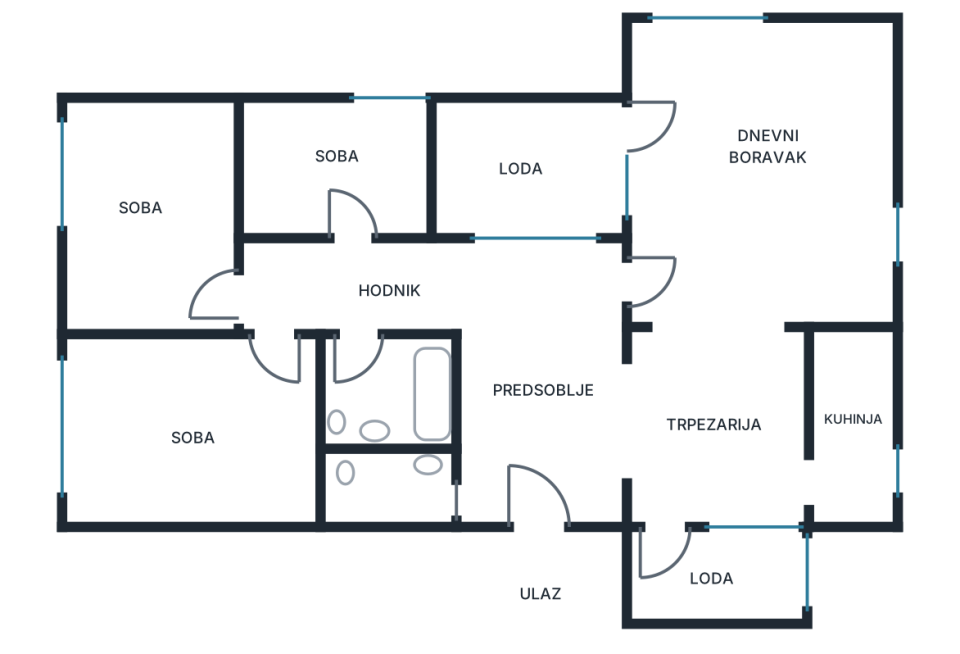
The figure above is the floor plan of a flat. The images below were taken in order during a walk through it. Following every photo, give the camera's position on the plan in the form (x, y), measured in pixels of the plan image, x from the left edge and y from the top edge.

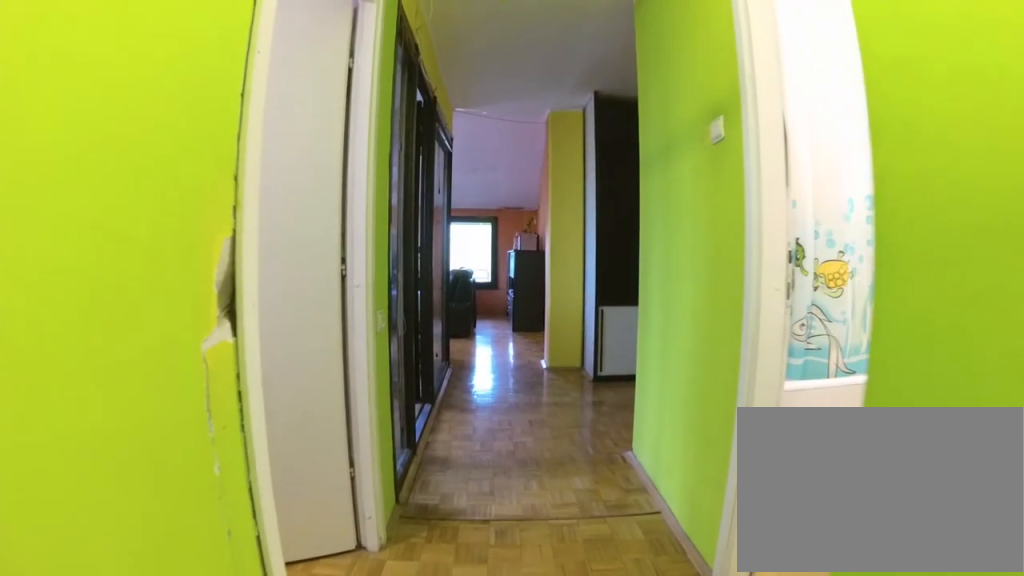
(290, 282)
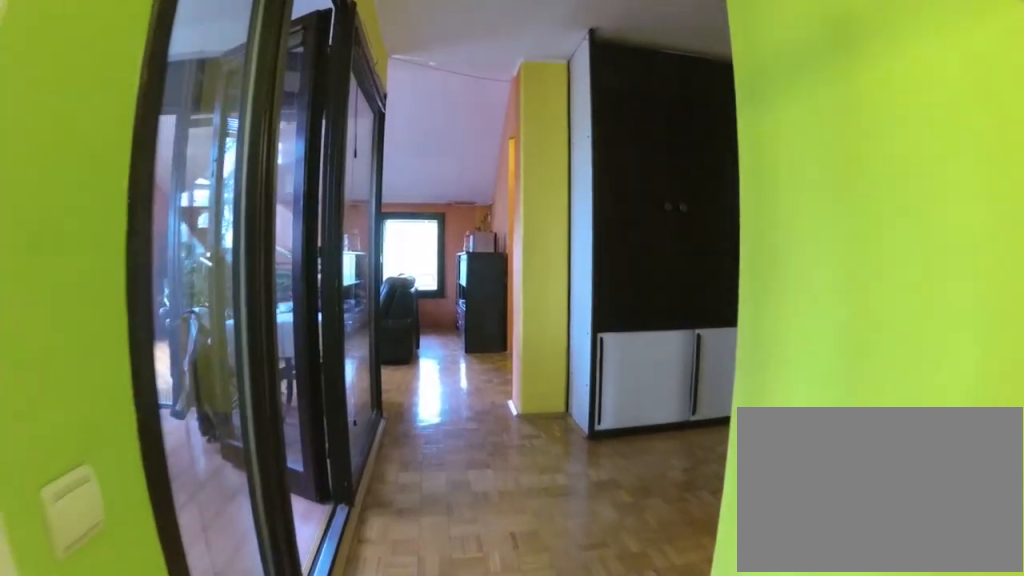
(358, 283)
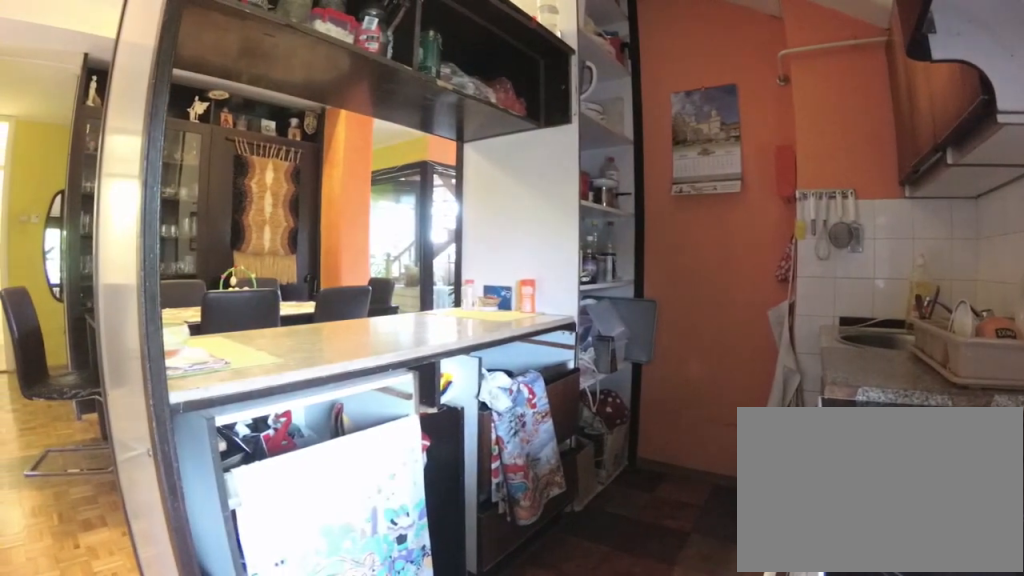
(860, 519)
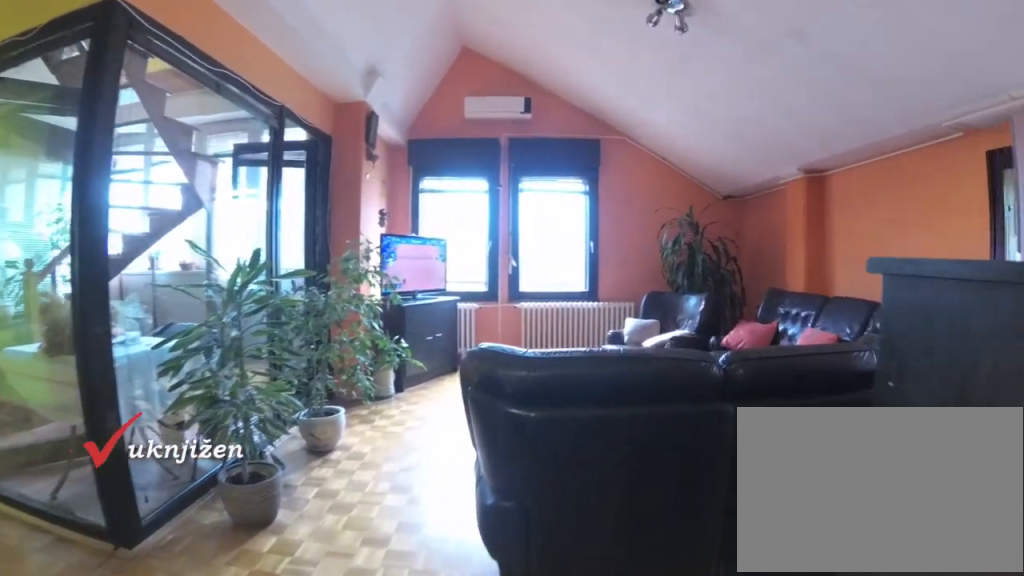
(764, 368)
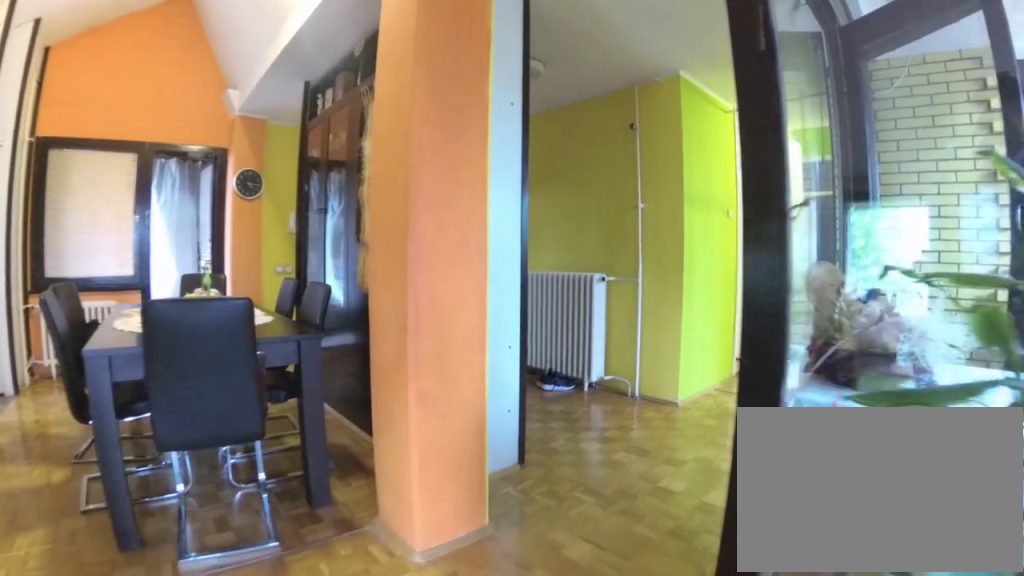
(707, 214)
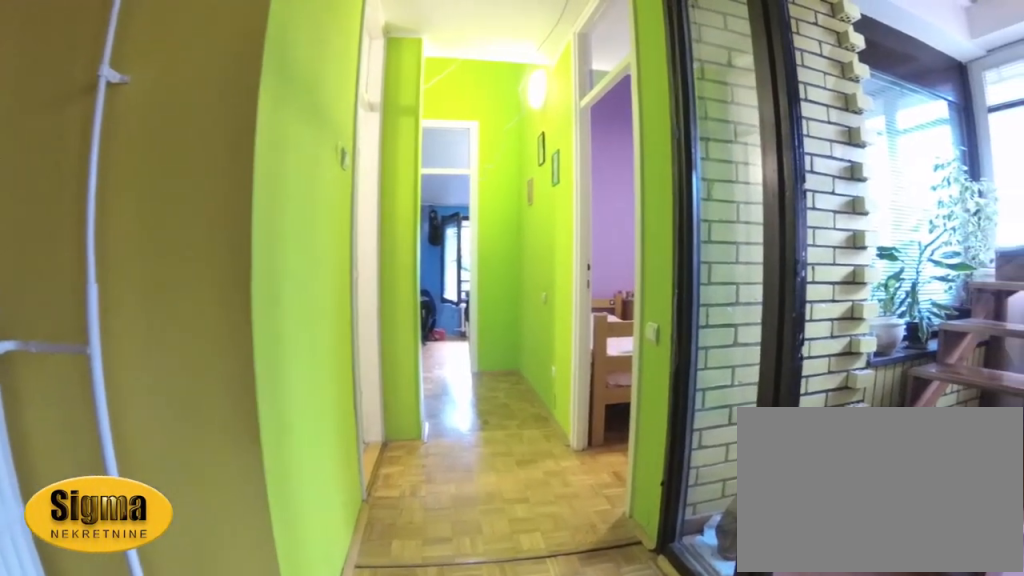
(523, 276)
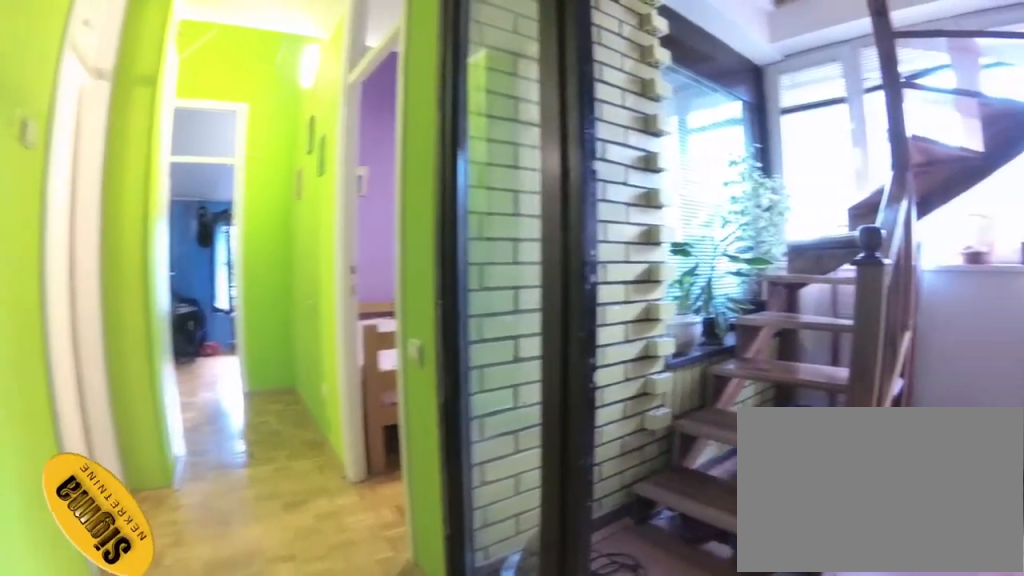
(507, 265)
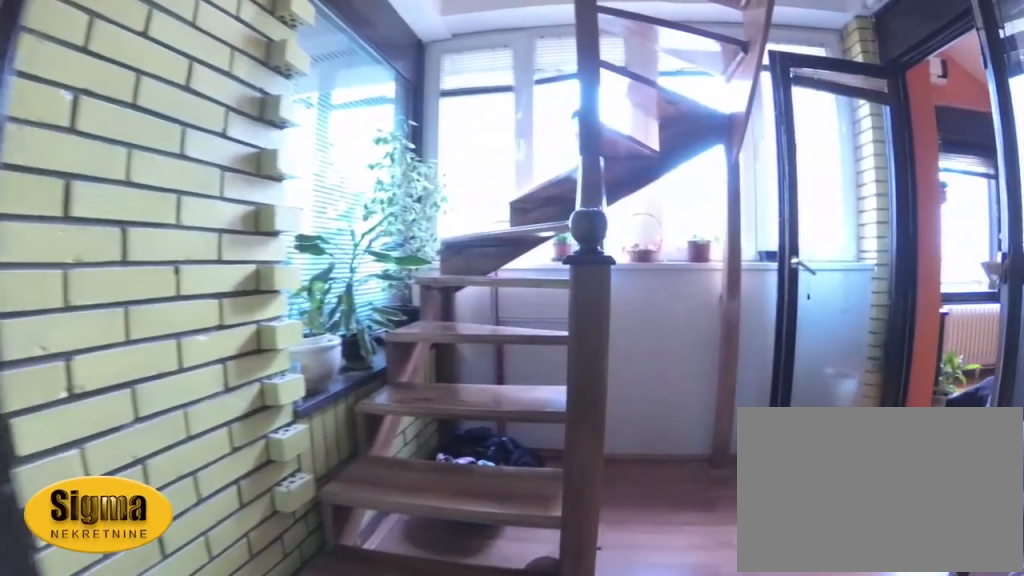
(485, 241)
